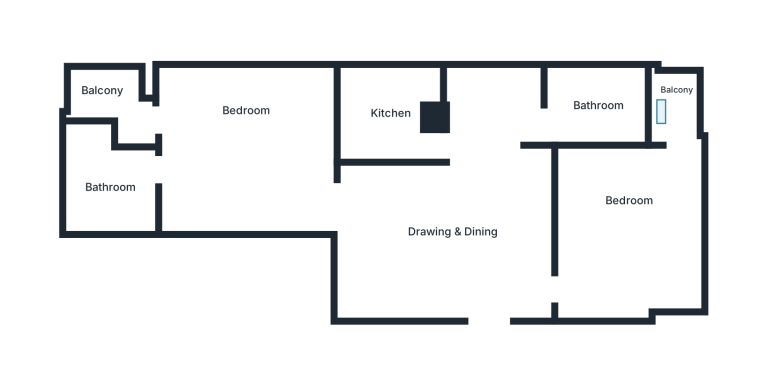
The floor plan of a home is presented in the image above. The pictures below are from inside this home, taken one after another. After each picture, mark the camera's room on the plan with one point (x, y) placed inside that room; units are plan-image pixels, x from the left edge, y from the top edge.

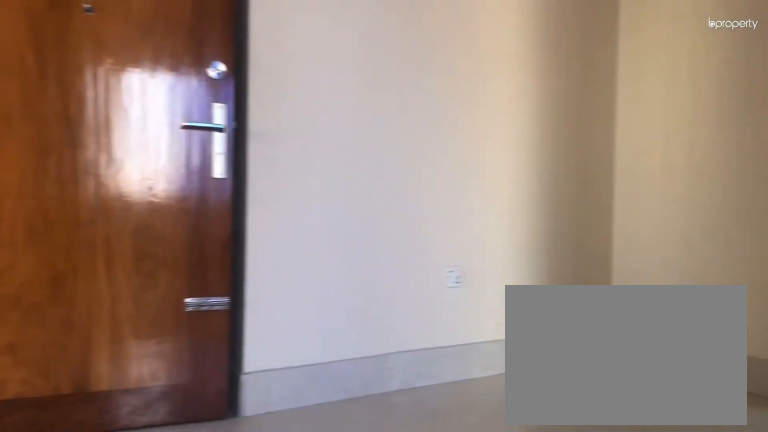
(450, 234)
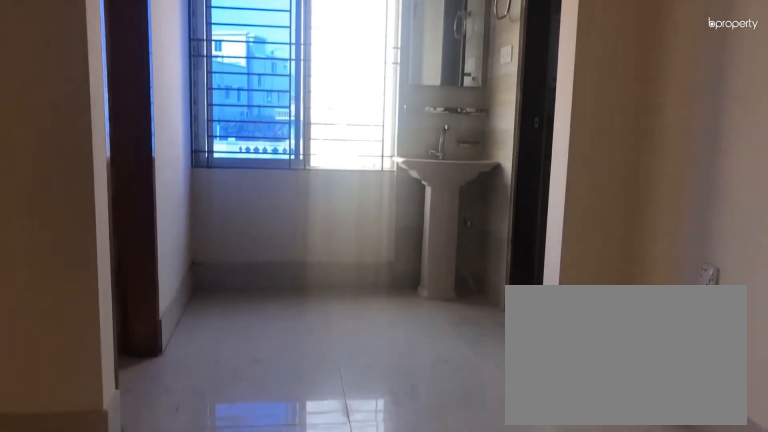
(450, 234)
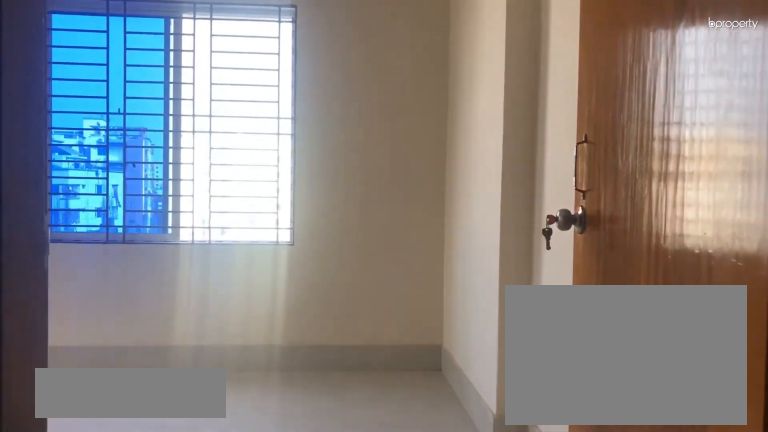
(631, 234)
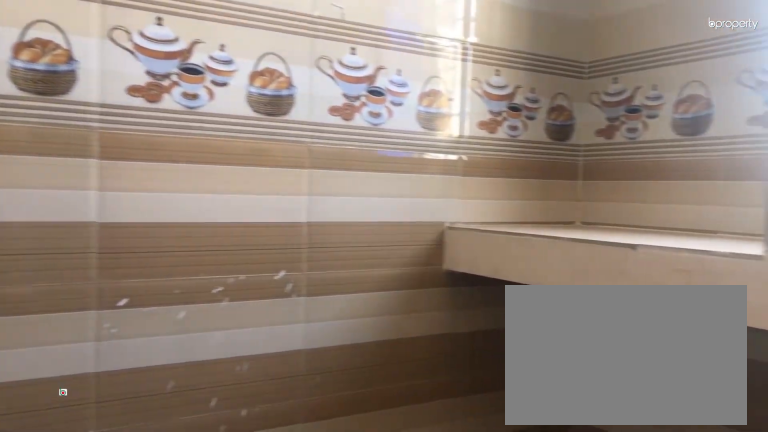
(388, 113)
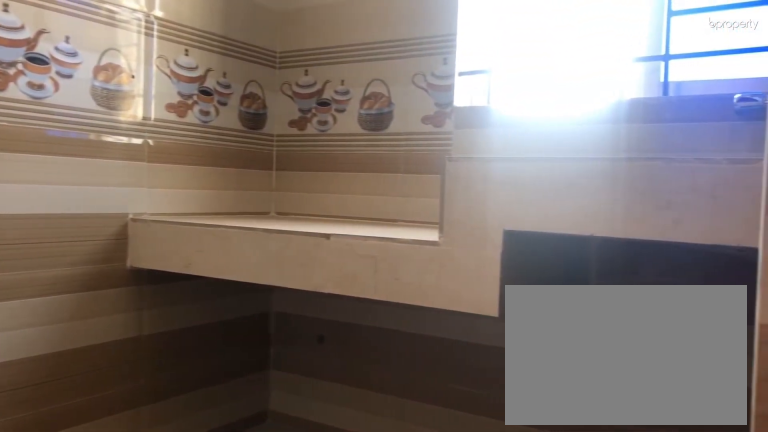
(388, 113)
